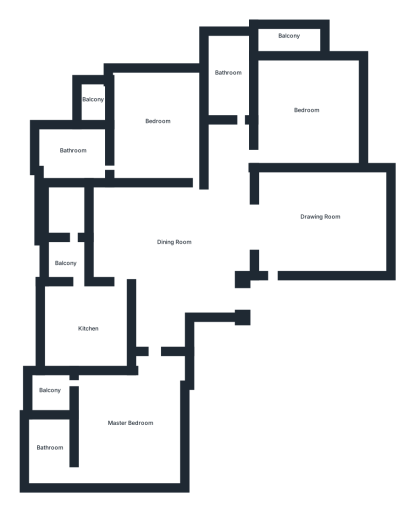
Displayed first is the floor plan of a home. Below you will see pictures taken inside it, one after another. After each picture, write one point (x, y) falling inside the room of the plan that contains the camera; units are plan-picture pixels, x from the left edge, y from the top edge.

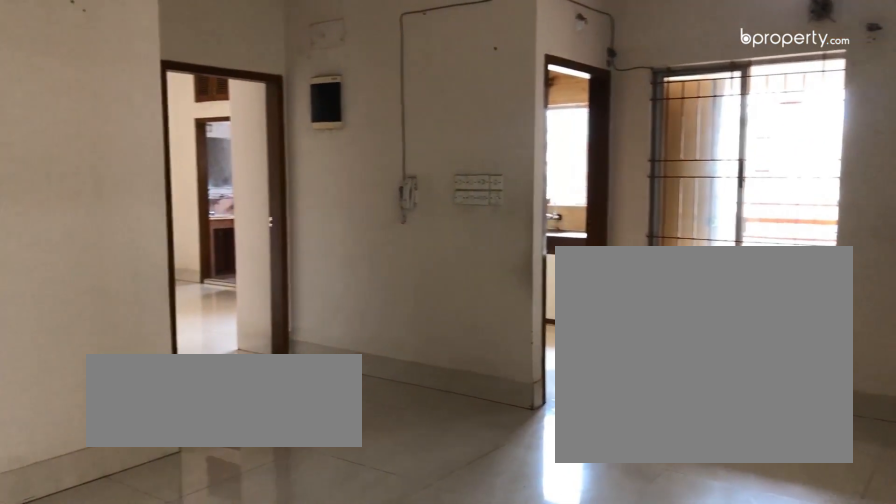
(178, 242)
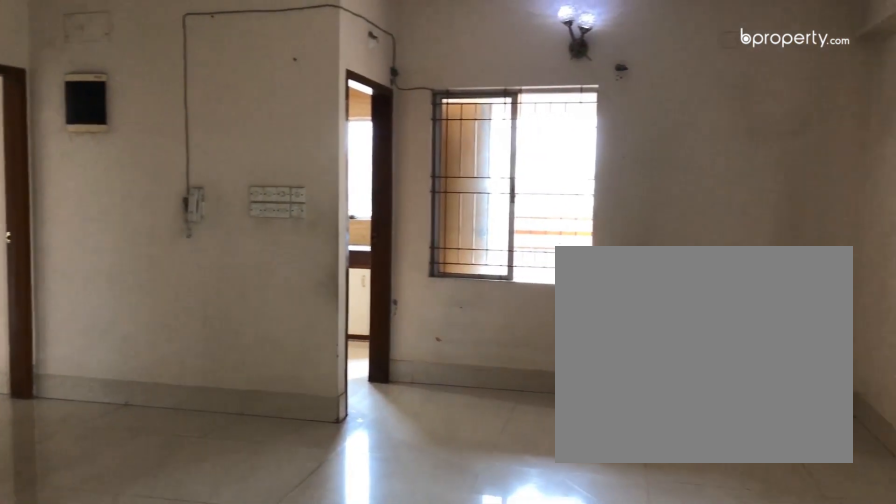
(178, 242)
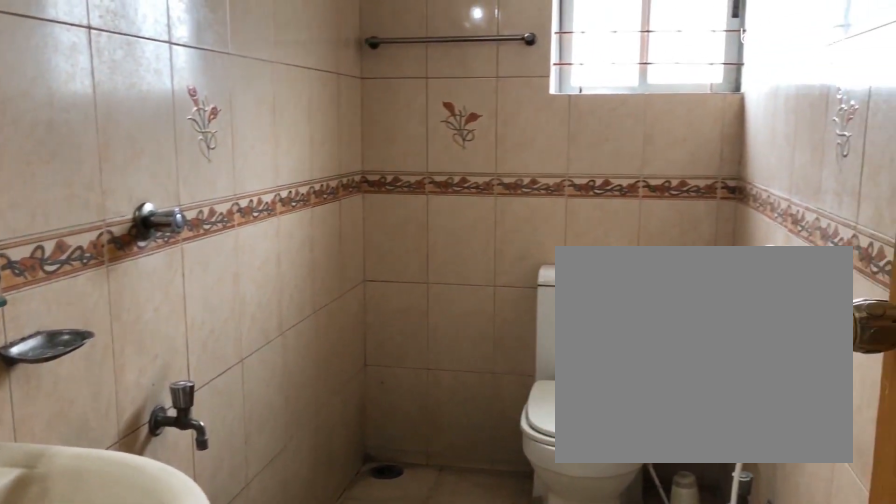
(232, 78)
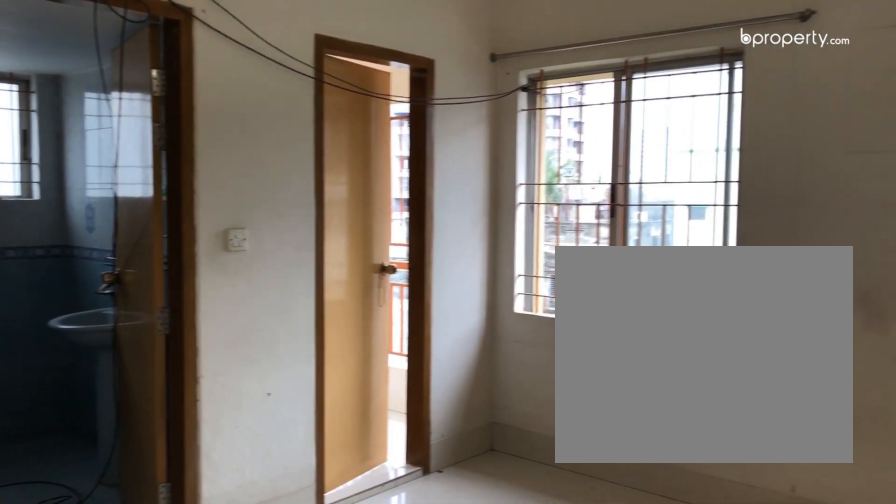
(159, 129)
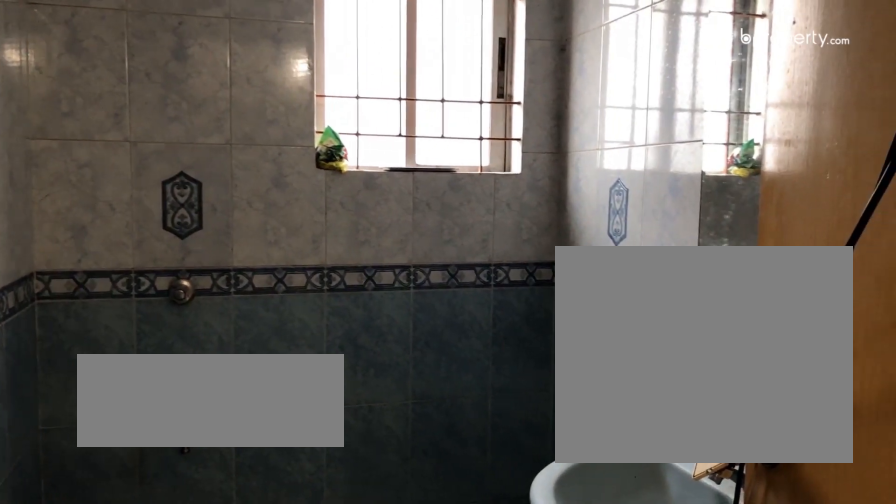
(73, 155)
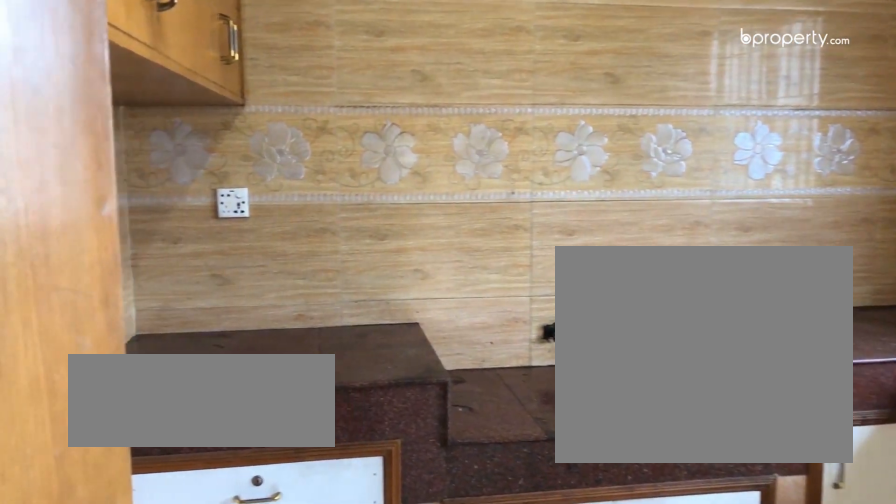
(85, 331)
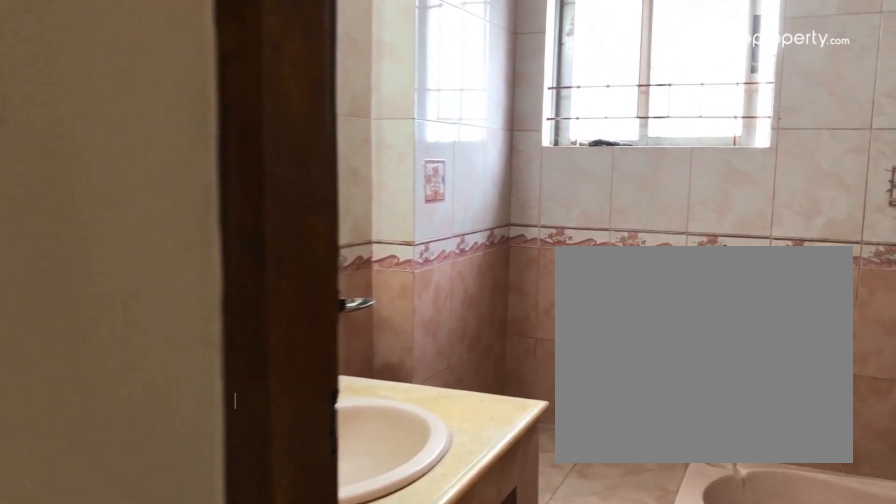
(51, 454)
